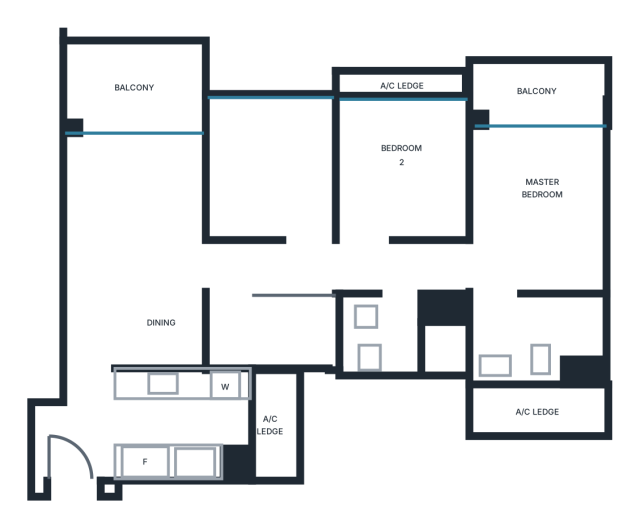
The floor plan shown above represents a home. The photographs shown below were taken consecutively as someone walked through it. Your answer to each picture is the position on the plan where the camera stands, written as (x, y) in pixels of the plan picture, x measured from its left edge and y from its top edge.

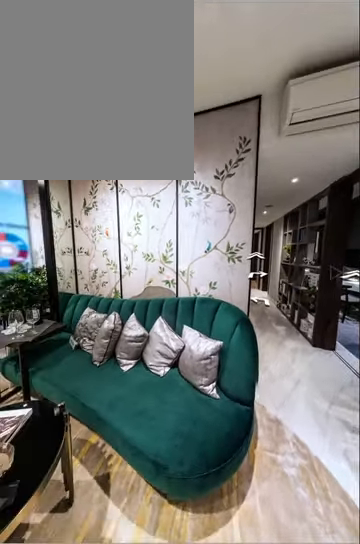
(153, 206)
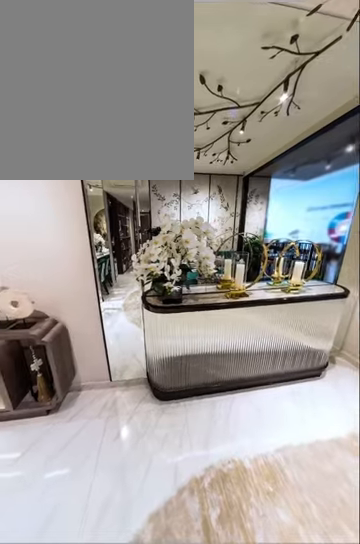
(120, 183)
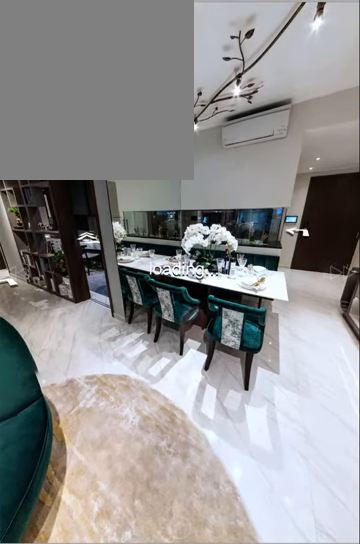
(132, 219)
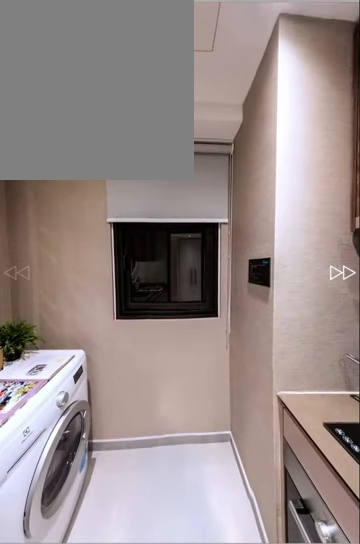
(192, 414)
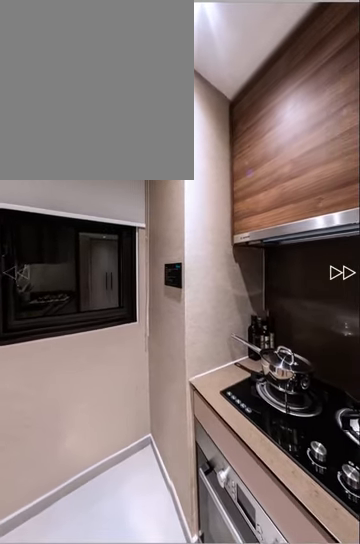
(193, 423)
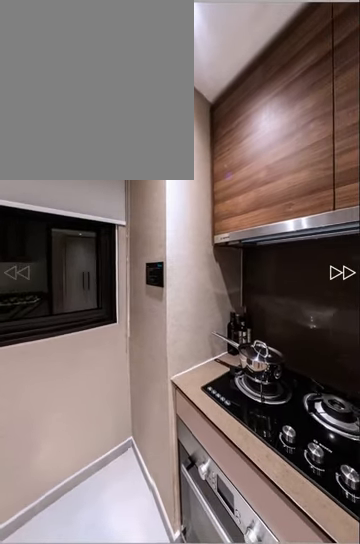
(193, 423)
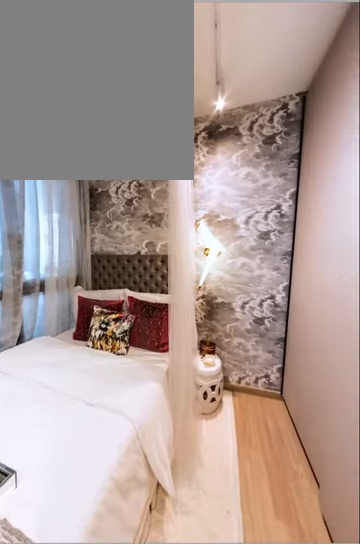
(384, 195)
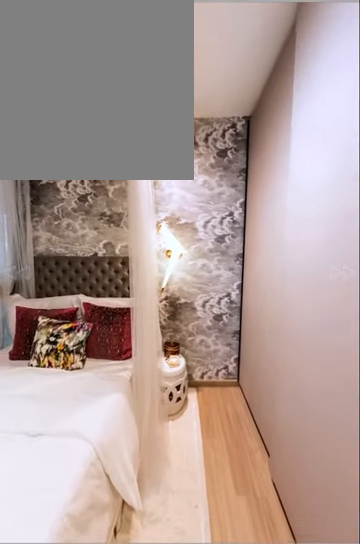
(383, 201)
